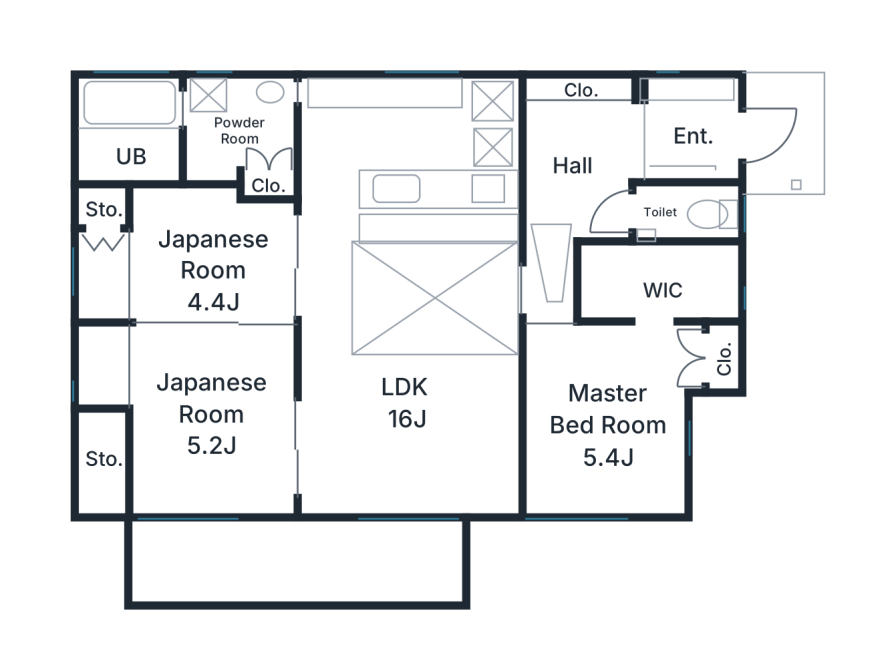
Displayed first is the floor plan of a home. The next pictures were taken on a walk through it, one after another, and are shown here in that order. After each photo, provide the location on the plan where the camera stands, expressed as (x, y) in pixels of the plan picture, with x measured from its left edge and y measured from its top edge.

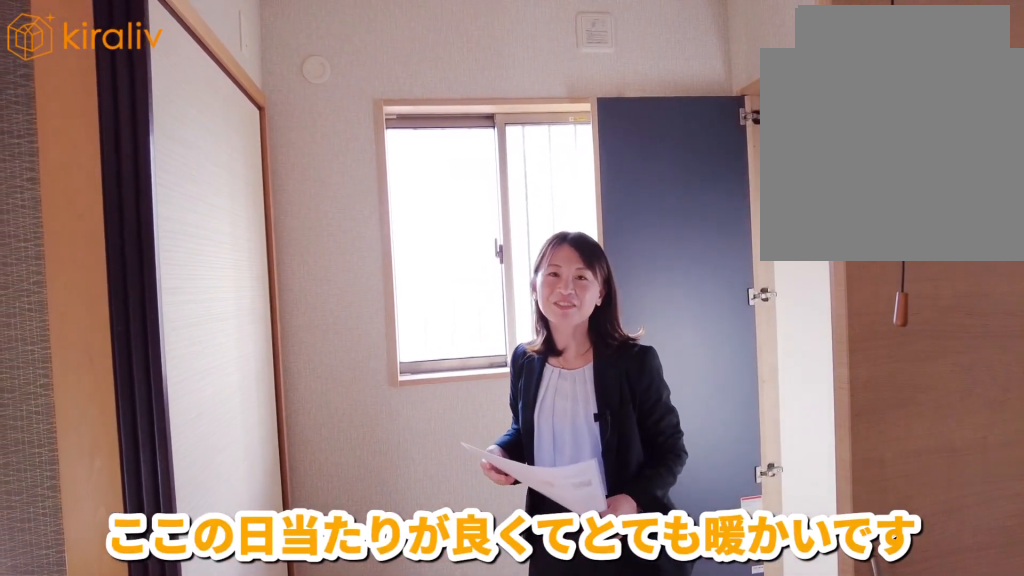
(140, 355)
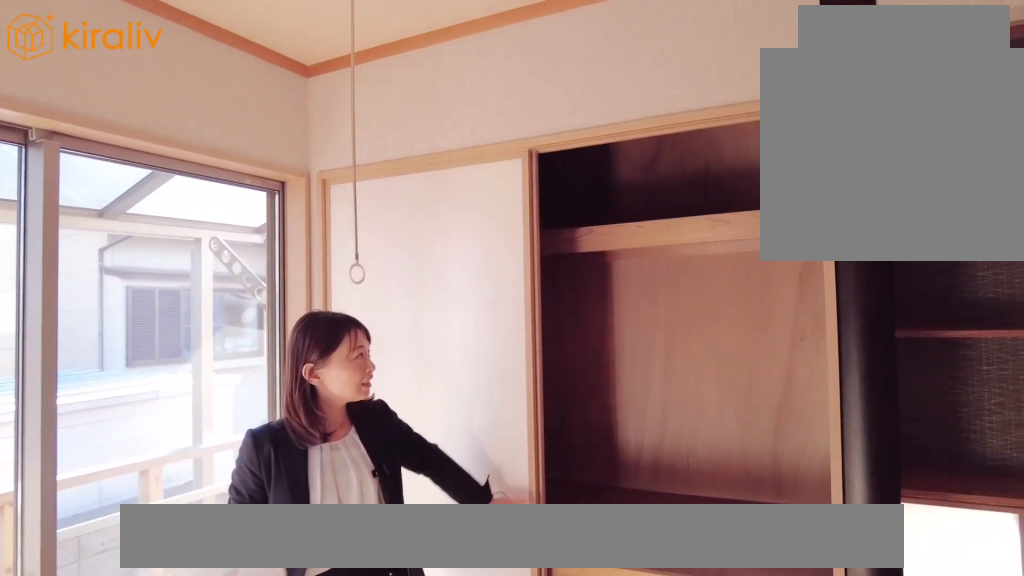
(151, 475)
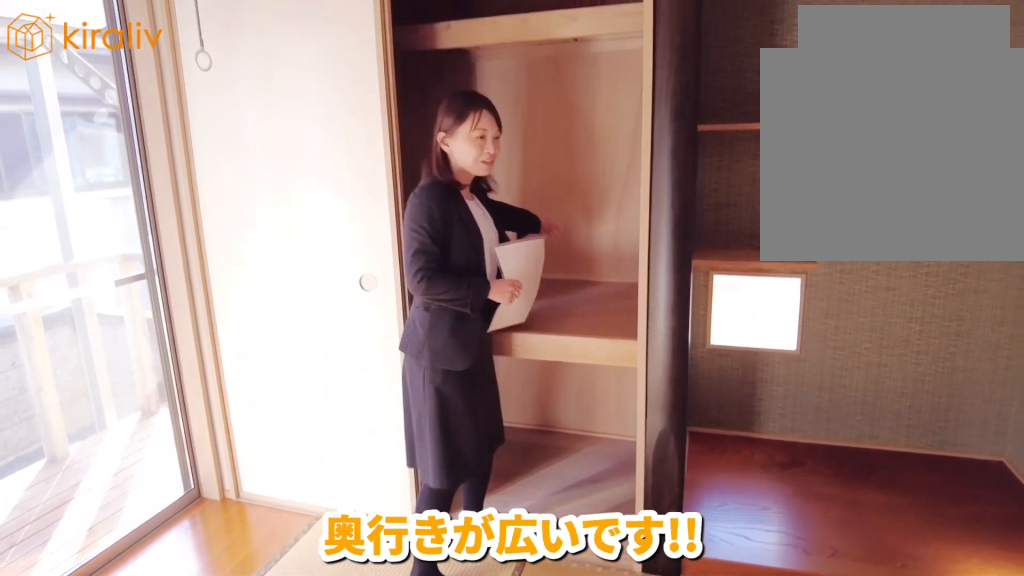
(151, 469)
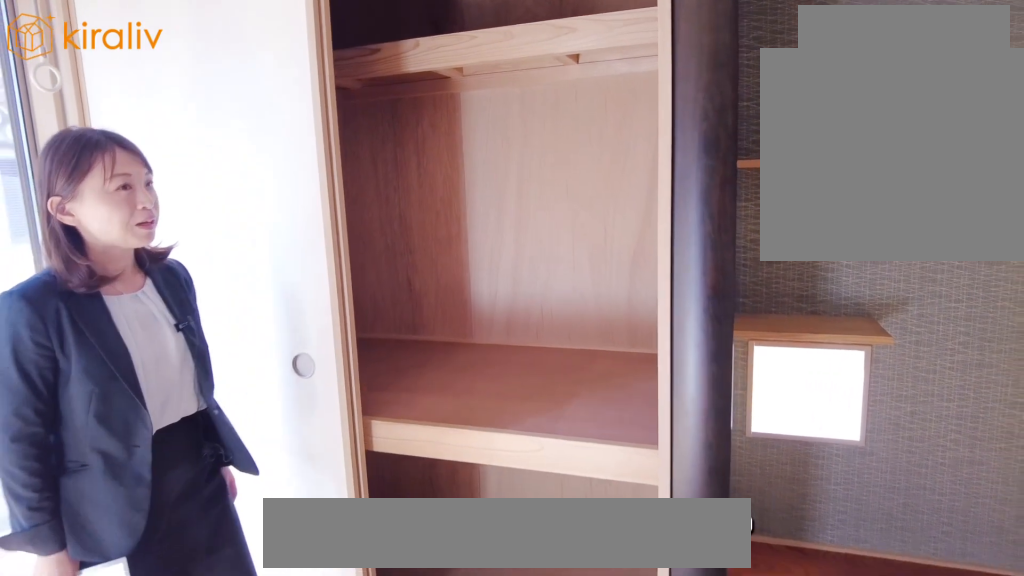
(152, 463)
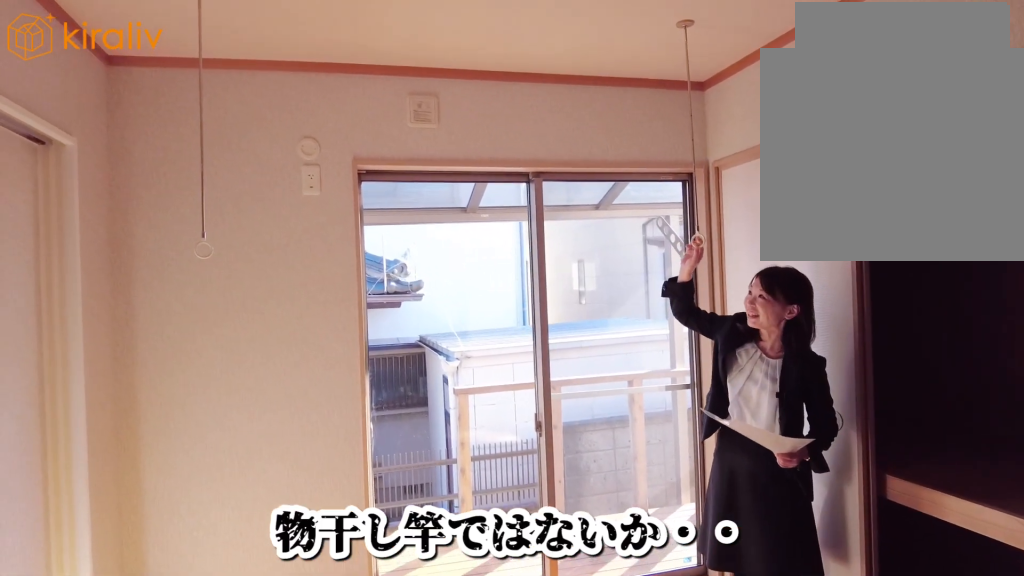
(154, 449)
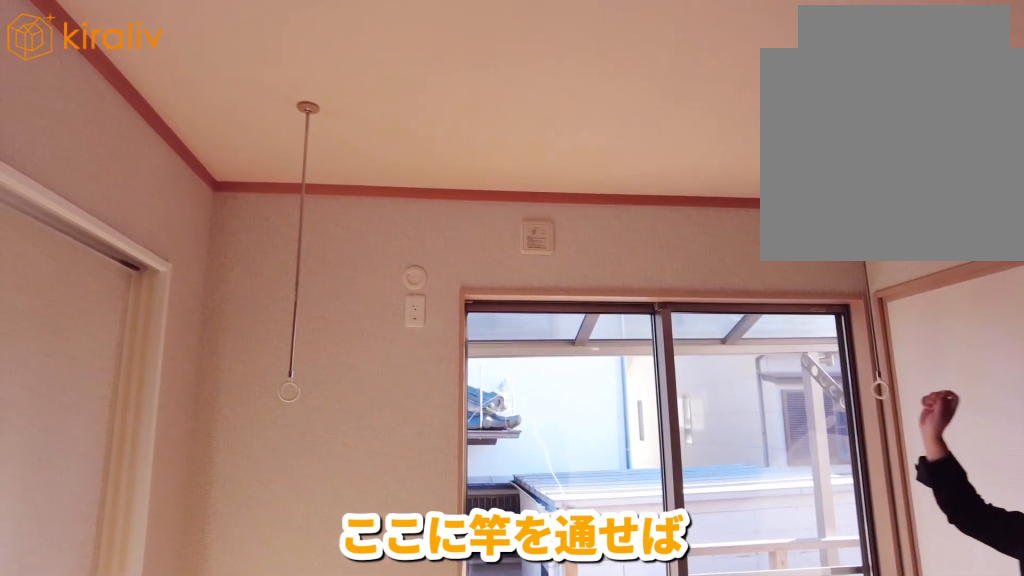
(154, 447)
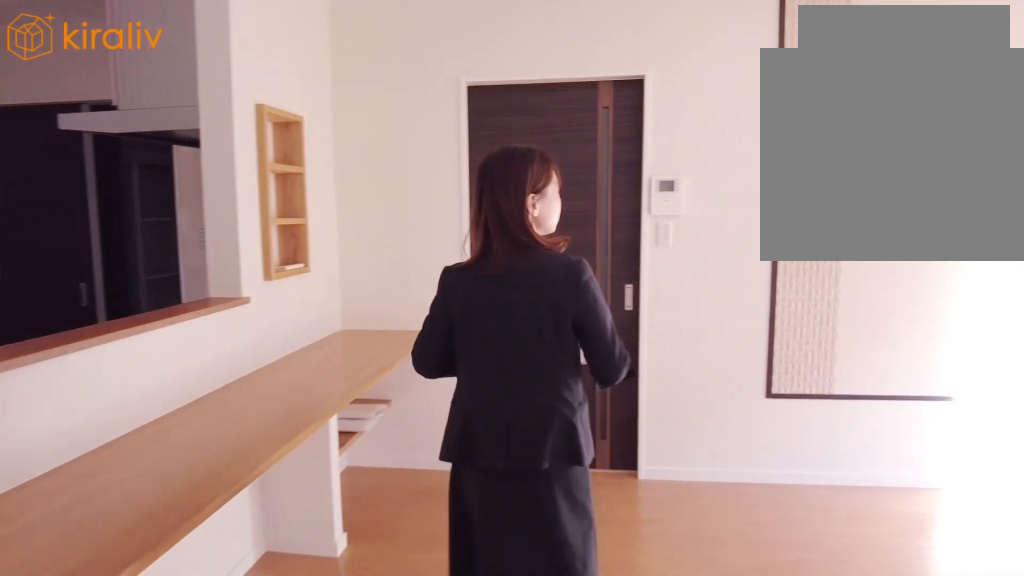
(411, 291)
